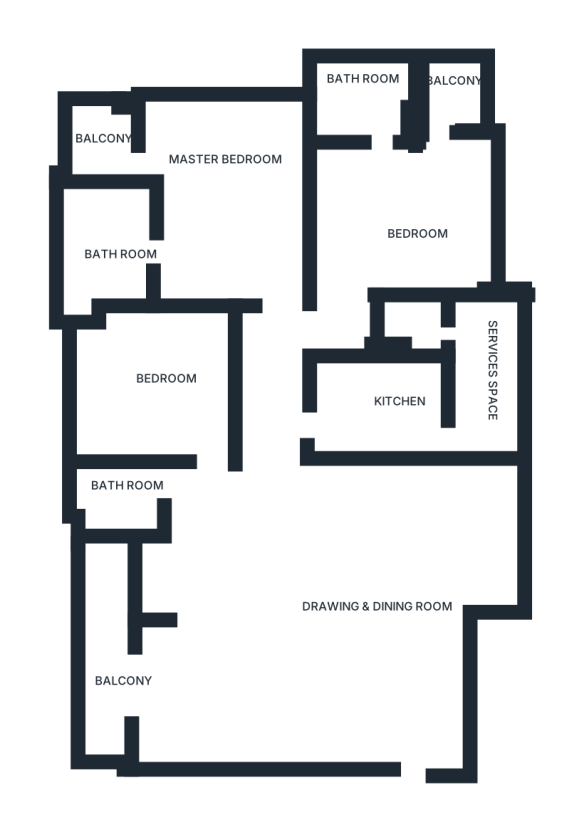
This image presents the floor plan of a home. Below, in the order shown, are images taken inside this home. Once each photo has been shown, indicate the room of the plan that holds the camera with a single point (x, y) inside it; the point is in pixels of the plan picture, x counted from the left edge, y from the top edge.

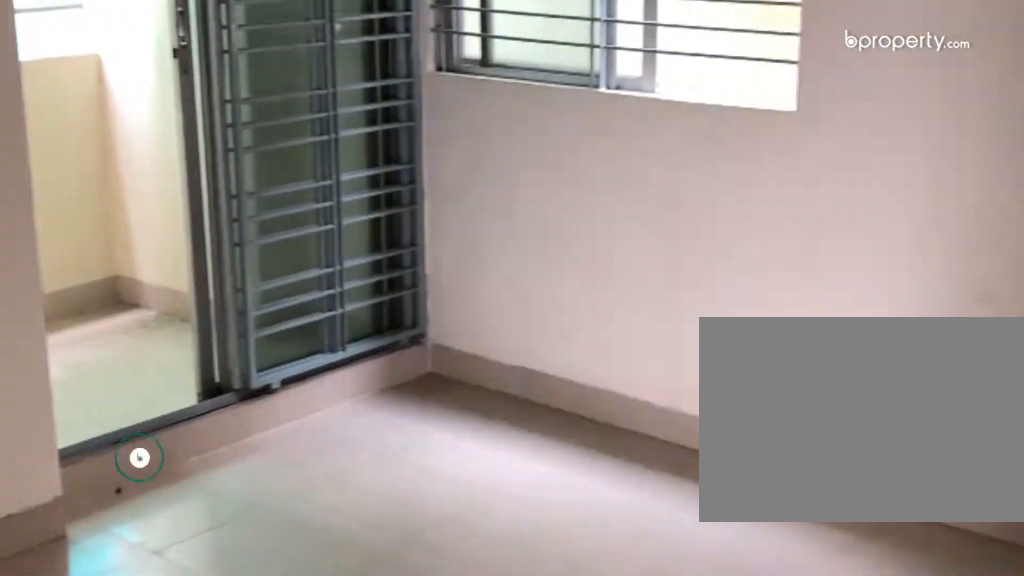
(387, 227)
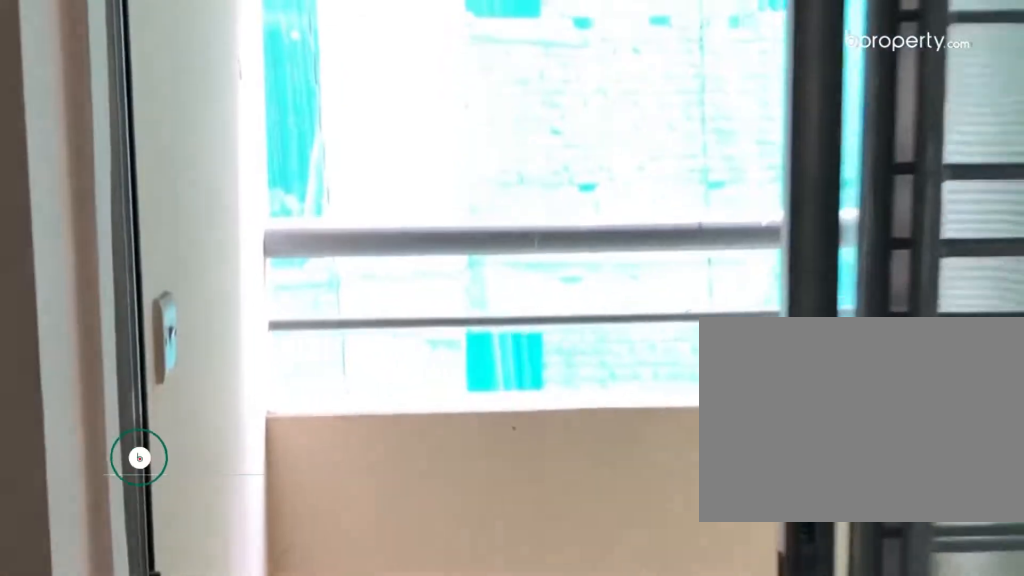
(446, 102)
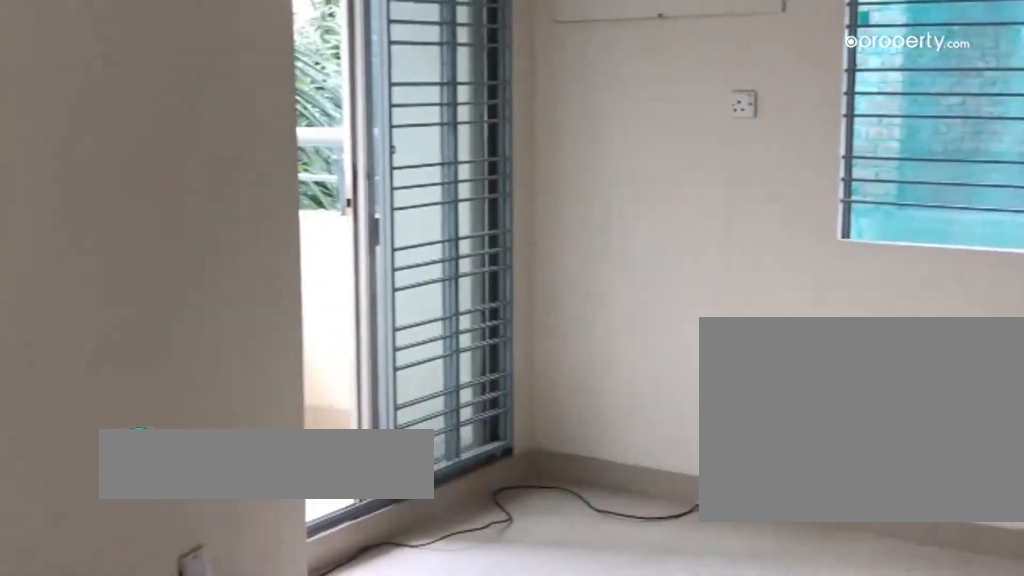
(232, 223)
